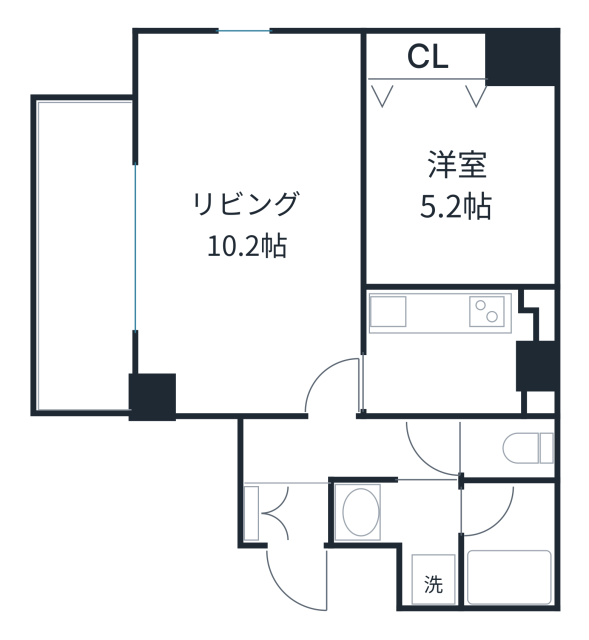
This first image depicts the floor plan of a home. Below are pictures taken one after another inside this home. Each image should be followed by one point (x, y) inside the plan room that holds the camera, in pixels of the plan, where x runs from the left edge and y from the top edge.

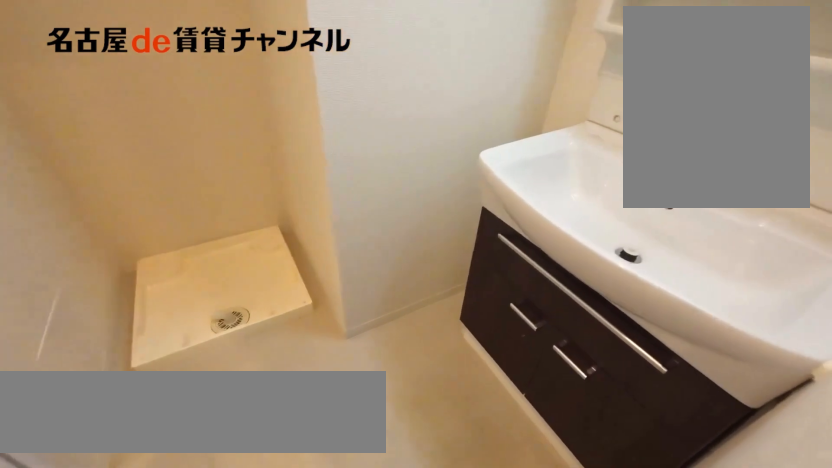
(410, 532)
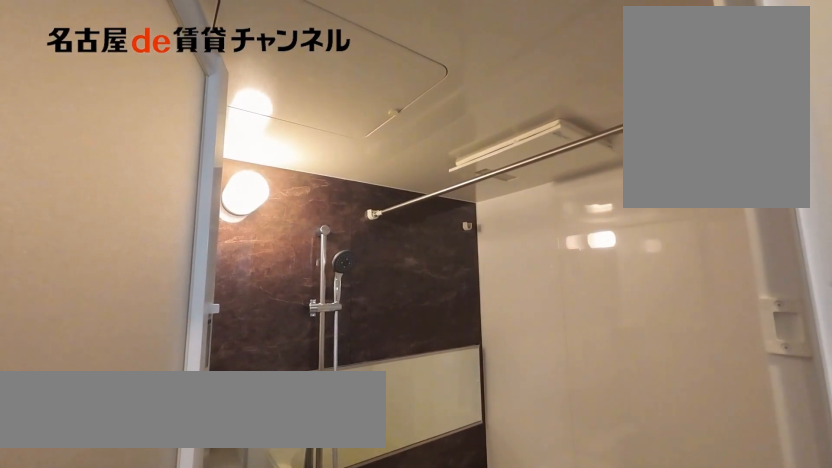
(507, 544)
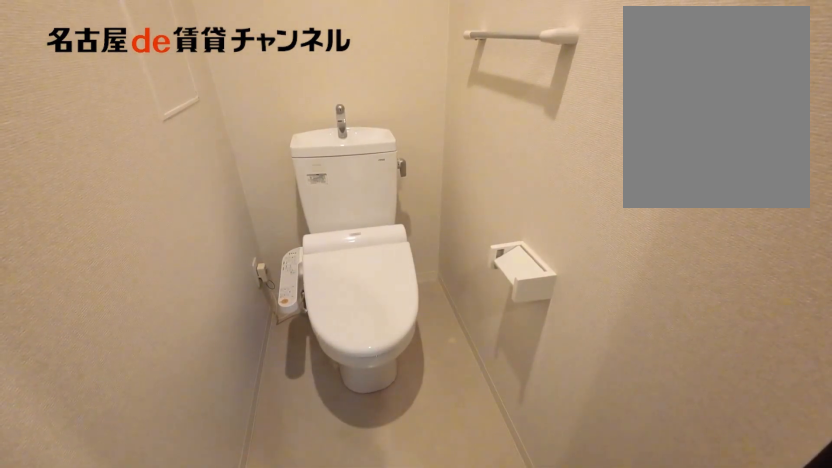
(507, 449)
